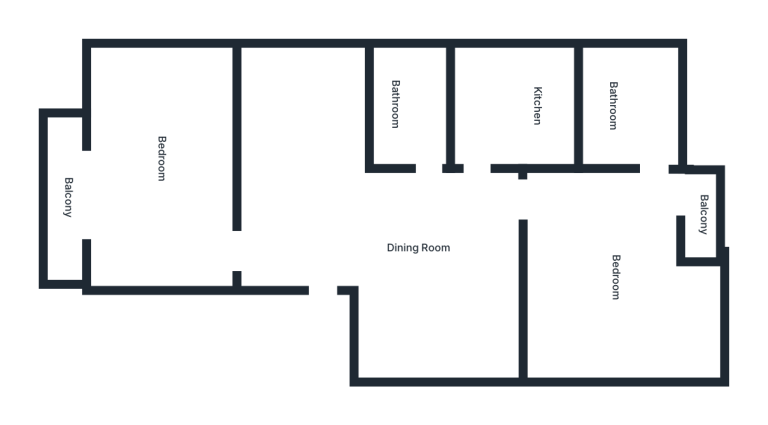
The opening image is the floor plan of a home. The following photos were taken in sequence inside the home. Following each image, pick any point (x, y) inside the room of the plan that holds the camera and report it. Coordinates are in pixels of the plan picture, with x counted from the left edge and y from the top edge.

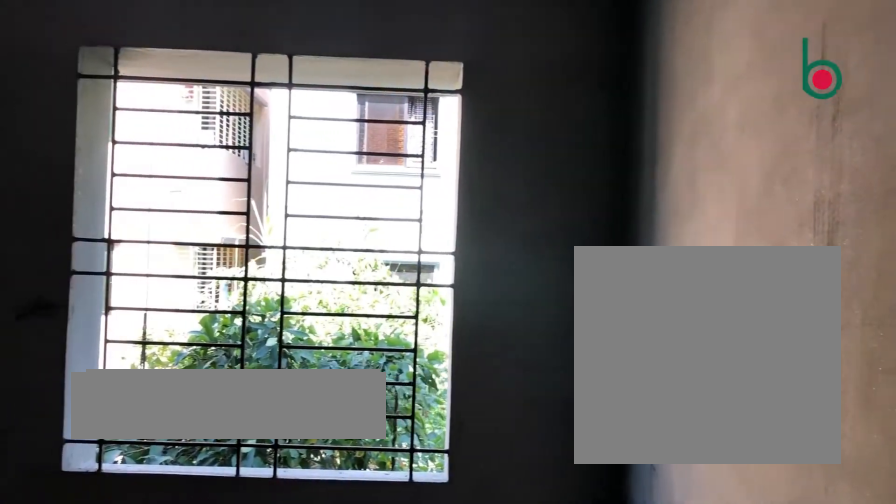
(154, 153)
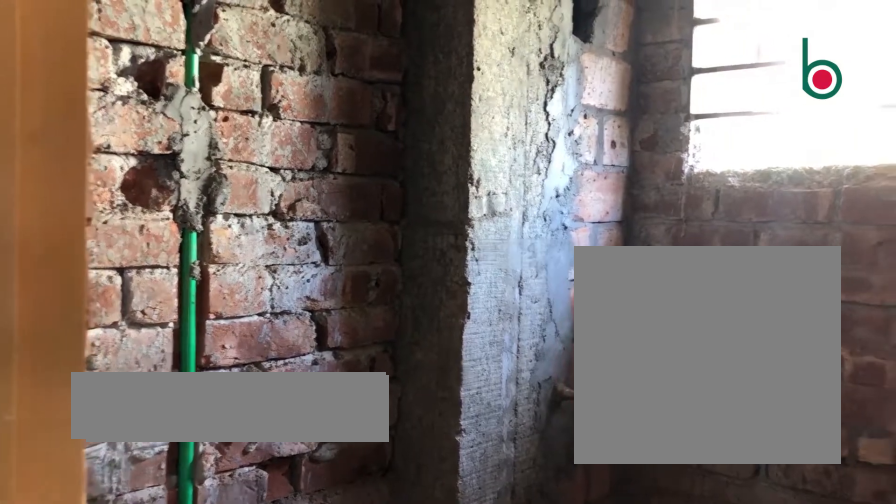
(421, 114)
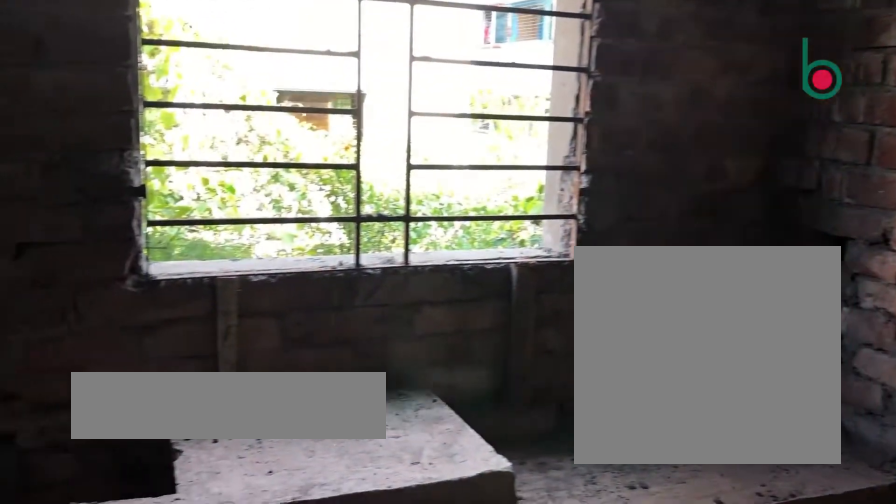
(542, 123)
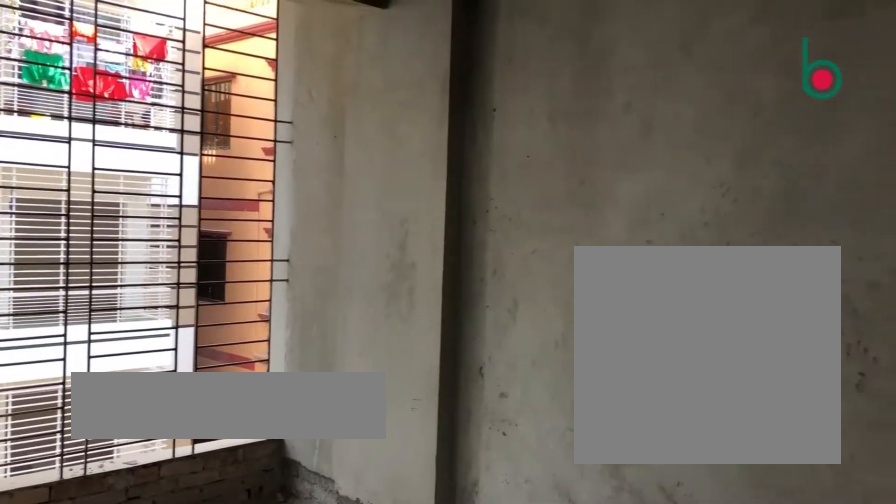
(615, 277)
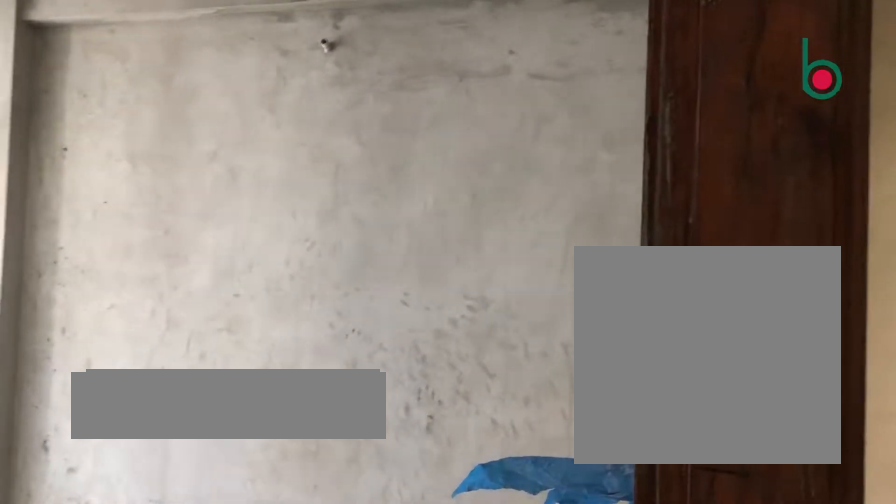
(615, 277)
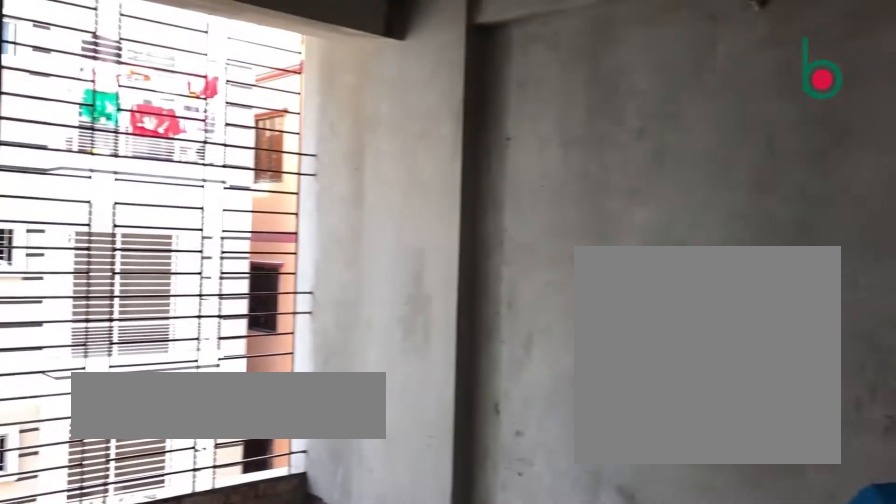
(615, 277)
